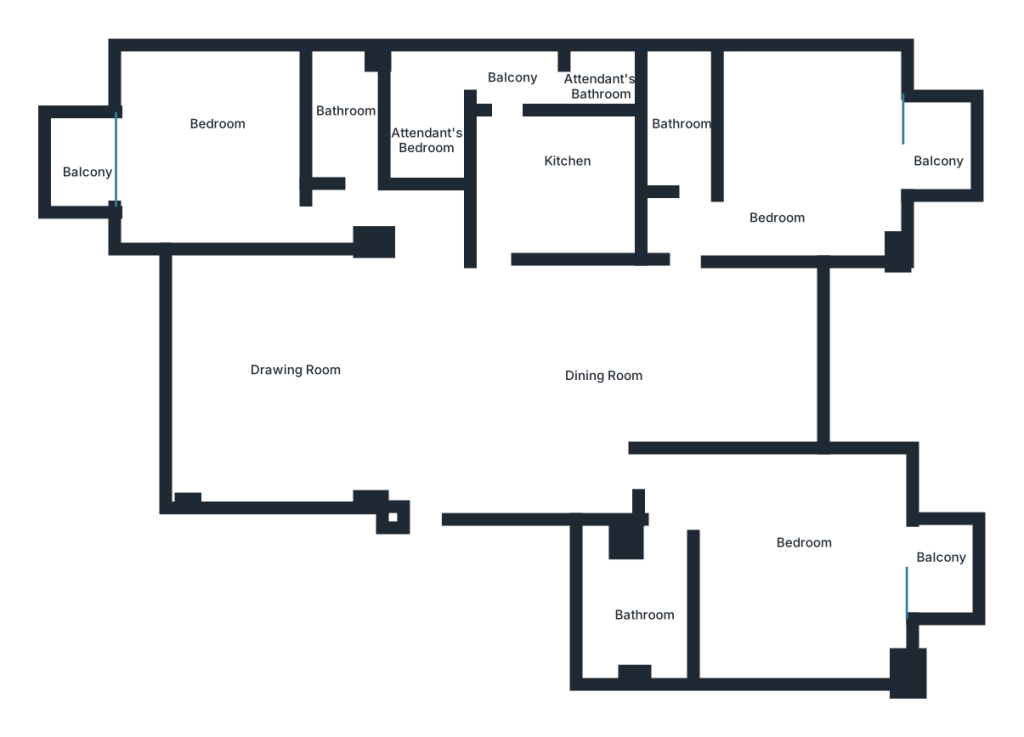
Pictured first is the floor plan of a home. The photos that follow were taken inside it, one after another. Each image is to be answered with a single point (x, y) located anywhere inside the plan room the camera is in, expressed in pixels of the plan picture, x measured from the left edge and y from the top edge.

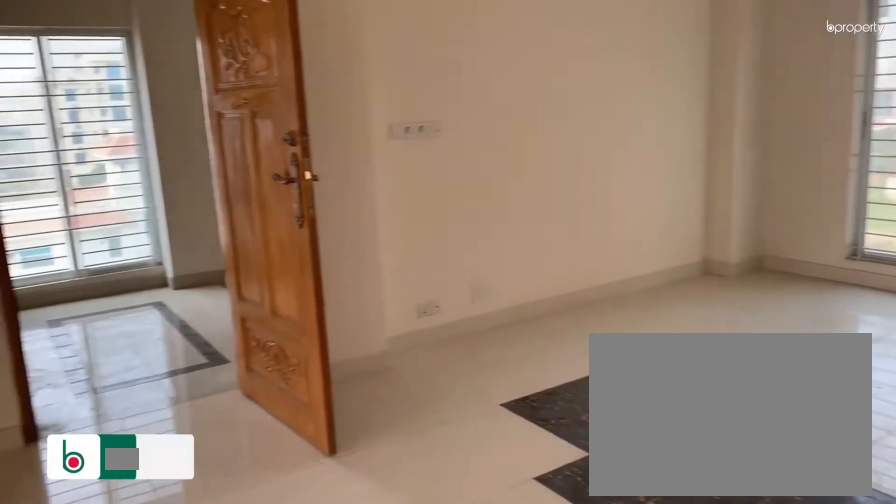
(366, 384)
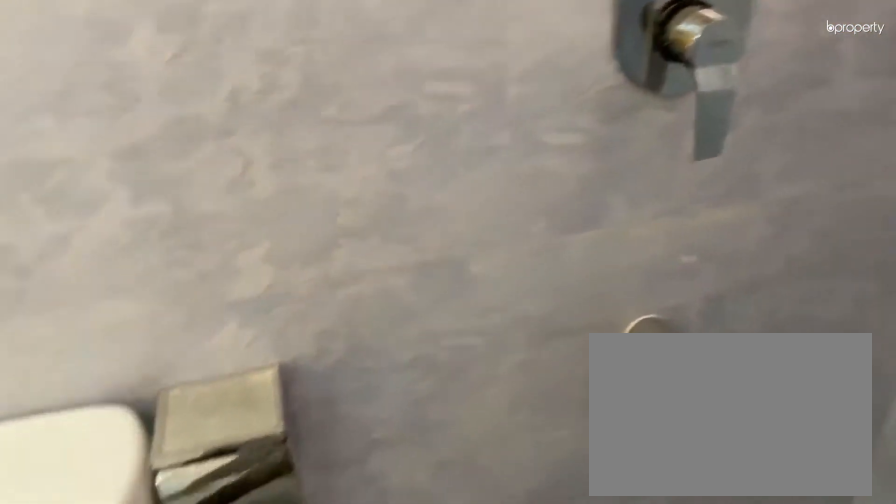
(345, 126)
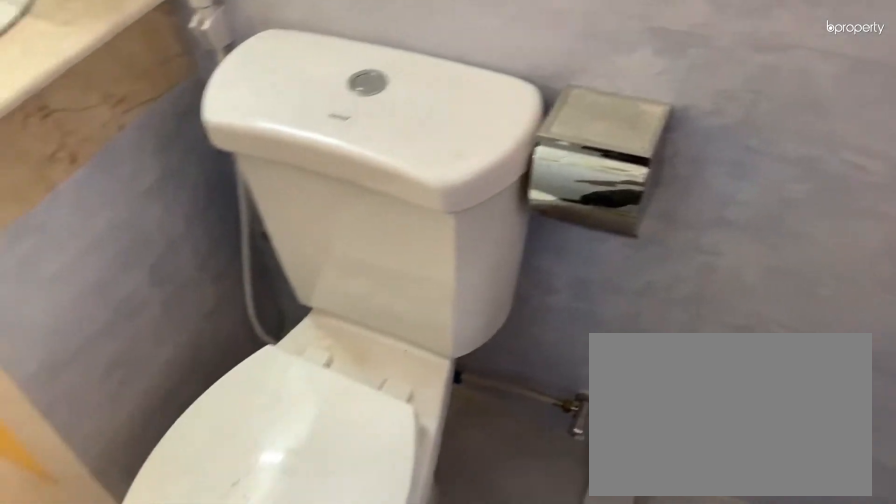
(345, 126)
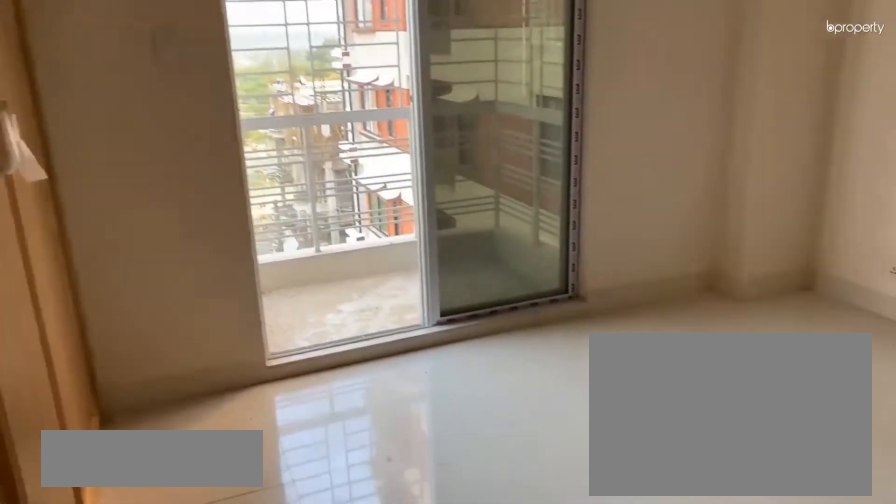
(218, 151)
